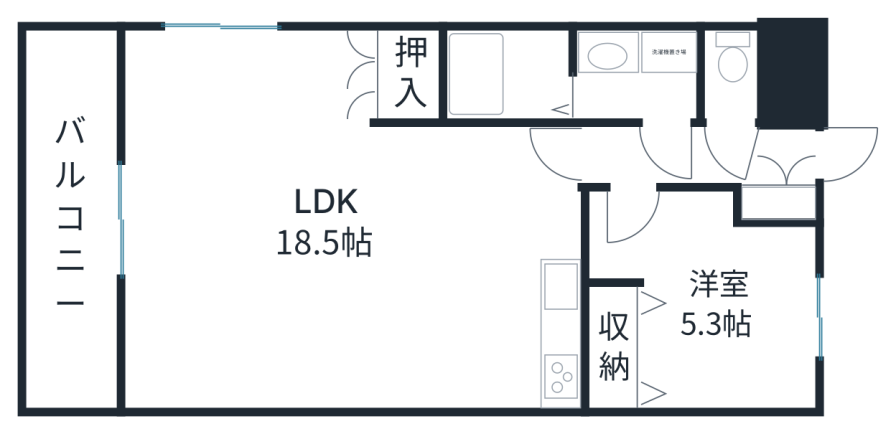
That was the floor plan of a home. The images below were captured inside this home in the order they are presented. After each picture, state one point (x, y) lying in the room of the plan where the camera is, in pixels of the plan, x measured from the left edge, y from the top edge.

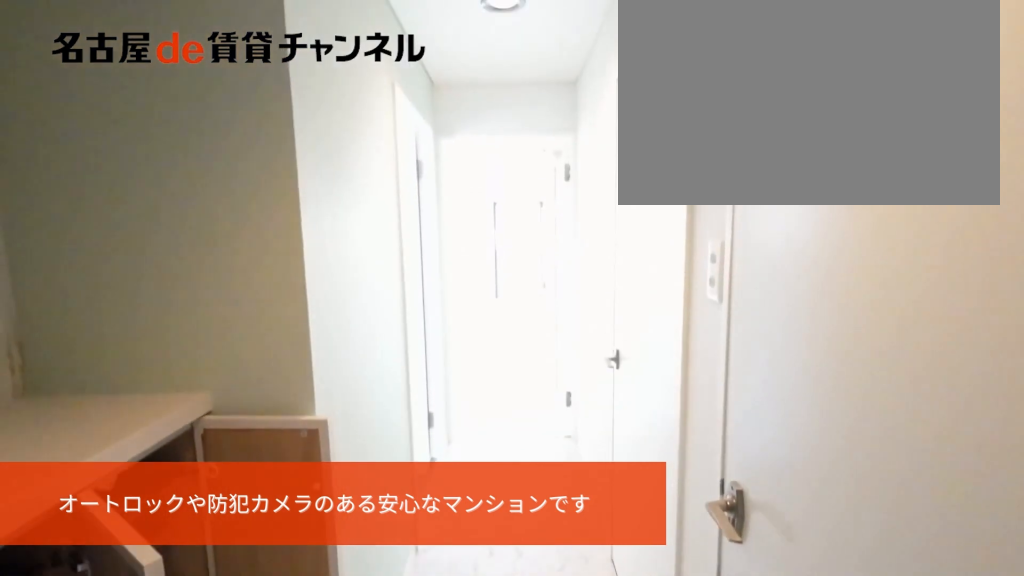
(785, 176)
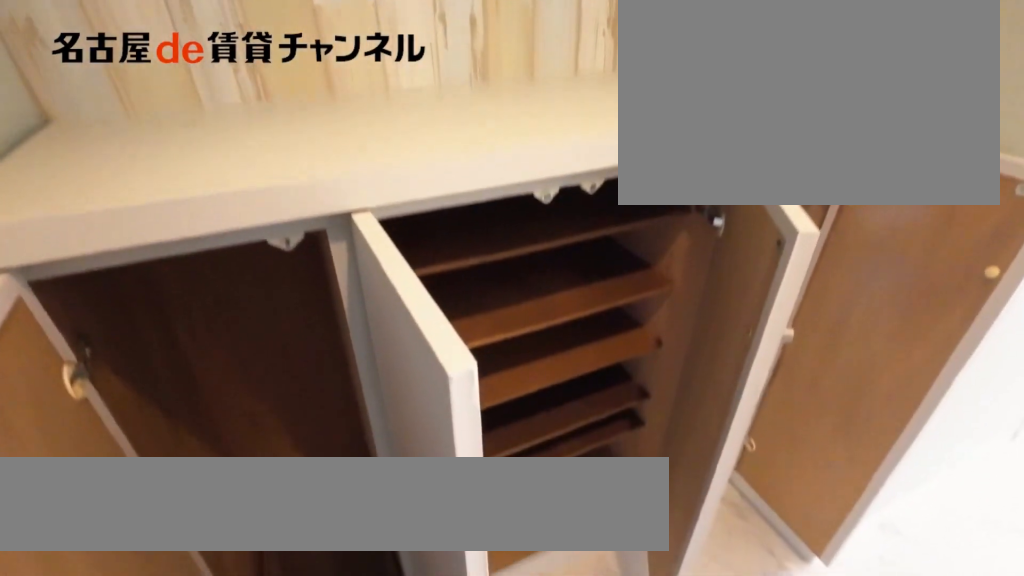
(785, 176)
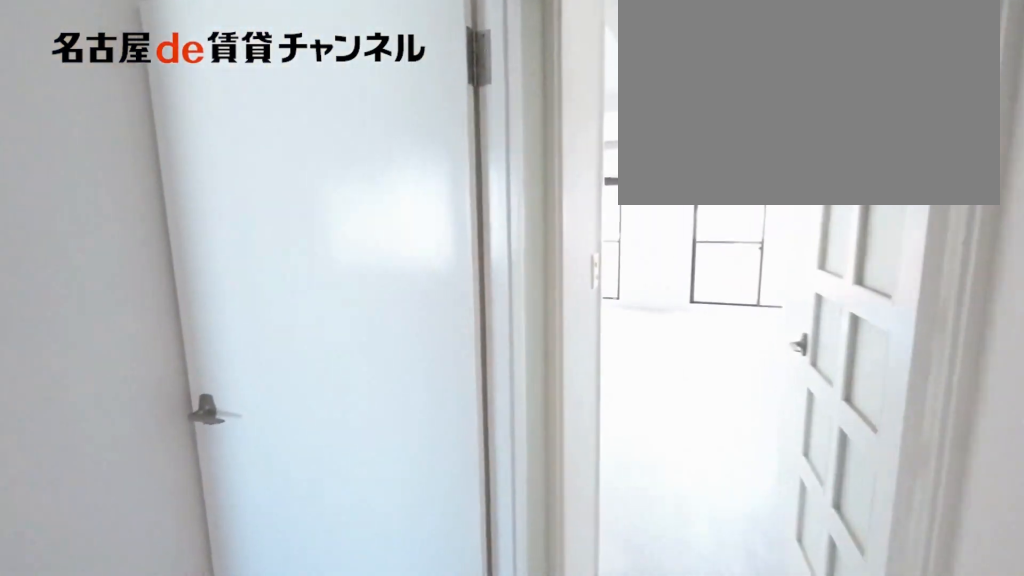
(669, 156)
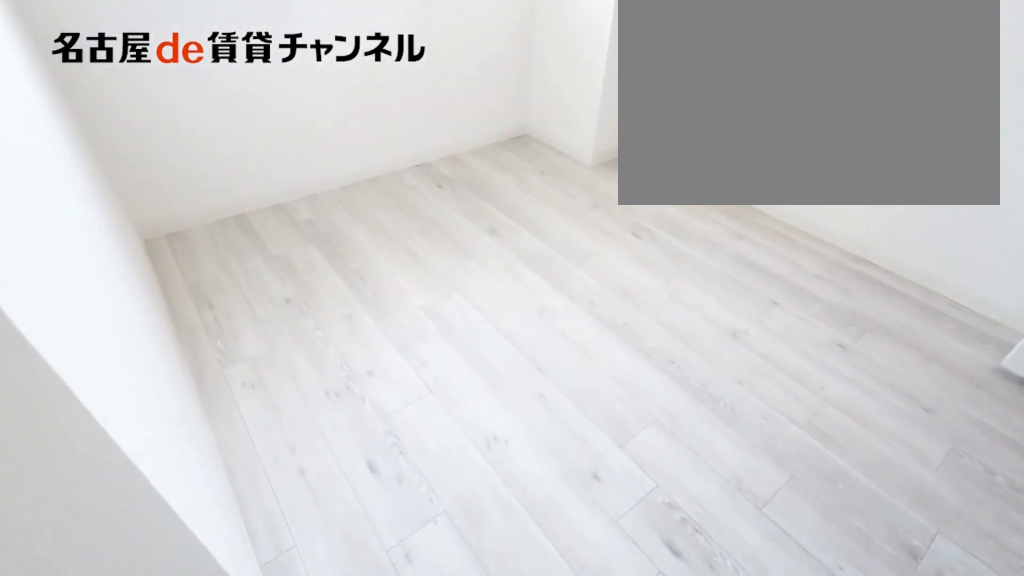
(702, 303)
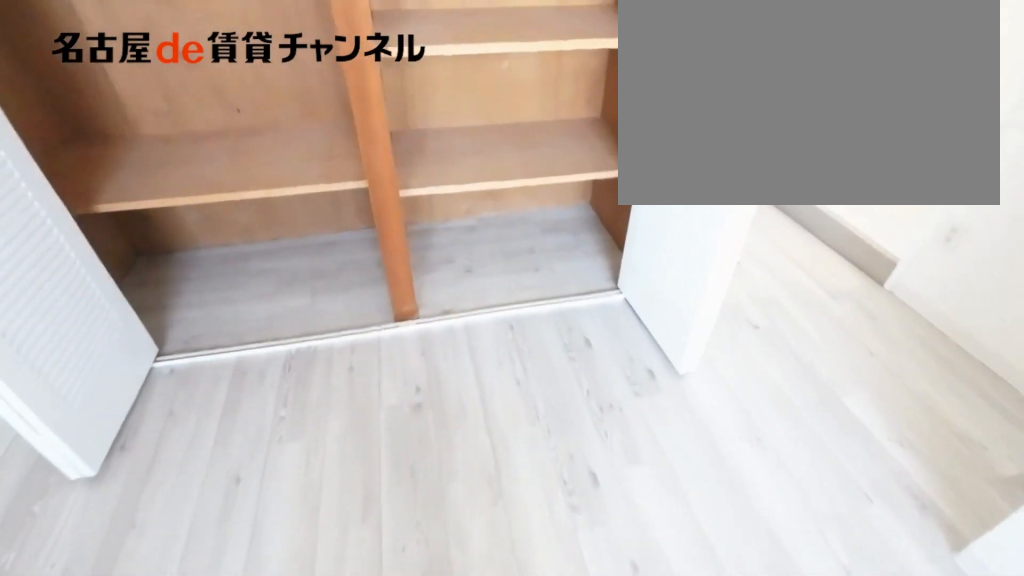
(702, 303)
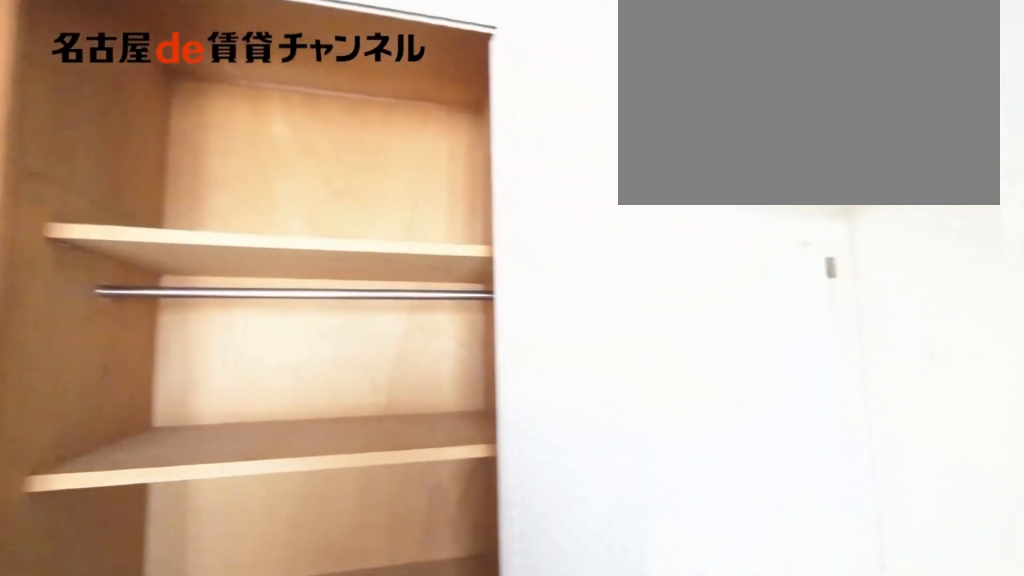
(608, 344)
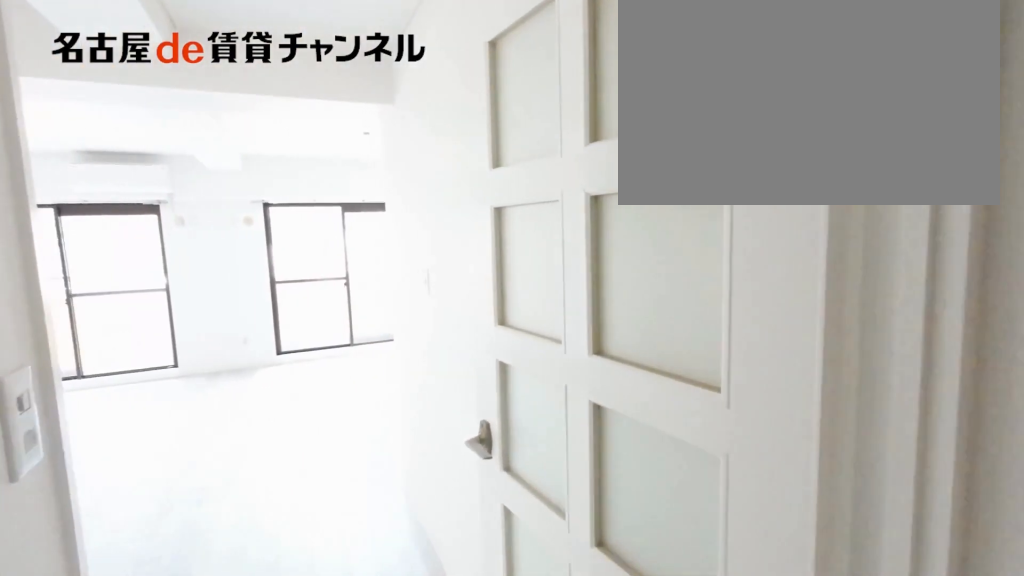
(618, 154)
